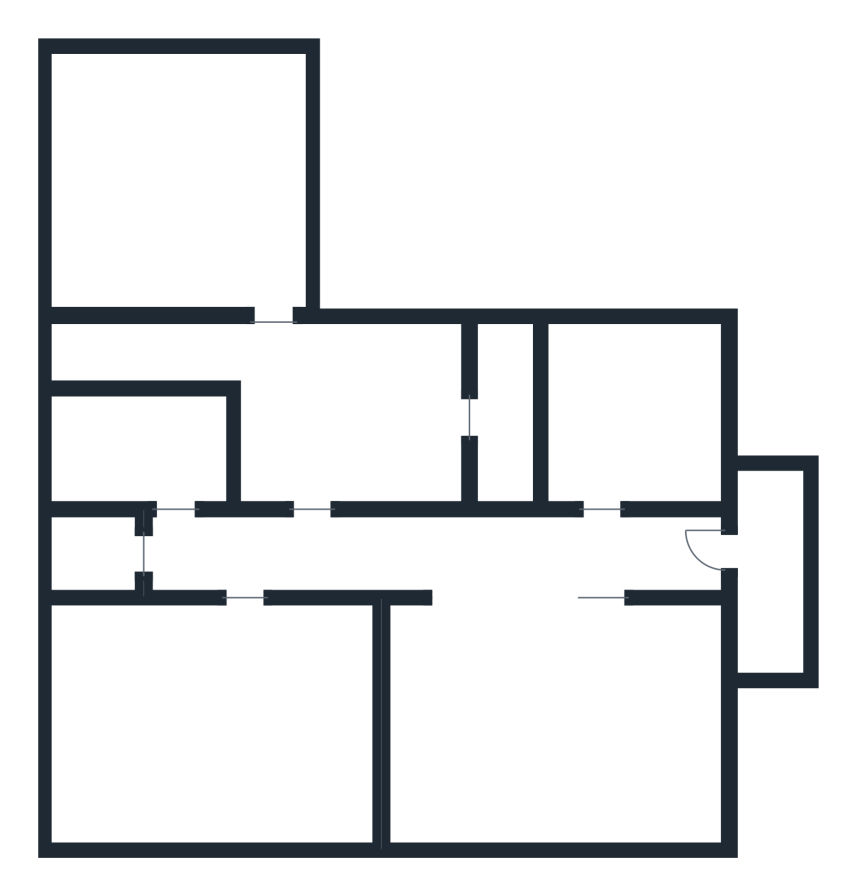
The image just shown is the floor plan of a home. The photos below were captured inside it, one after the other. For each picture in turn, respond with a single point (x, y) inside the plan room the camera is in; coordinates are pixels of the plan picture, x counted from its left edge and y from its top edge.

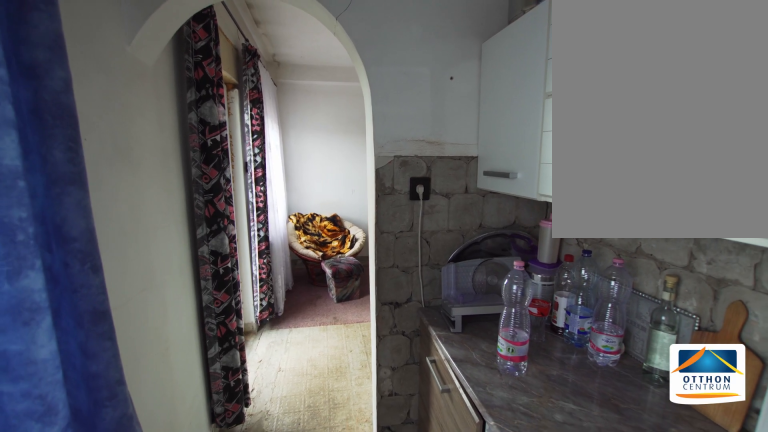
(144, 352)
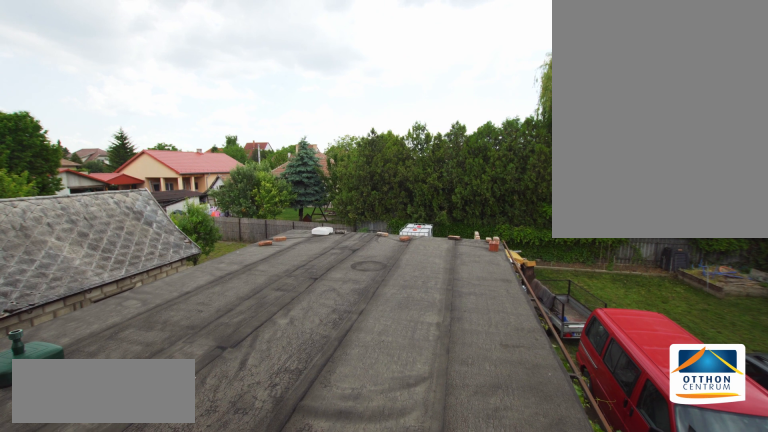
(179, 146)
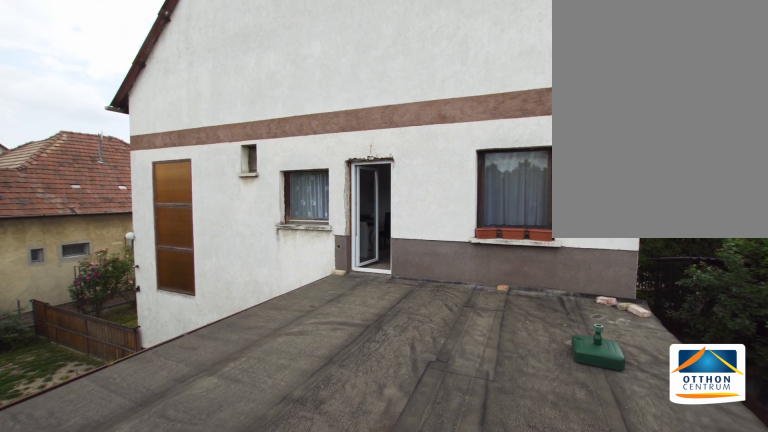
(179, 146)
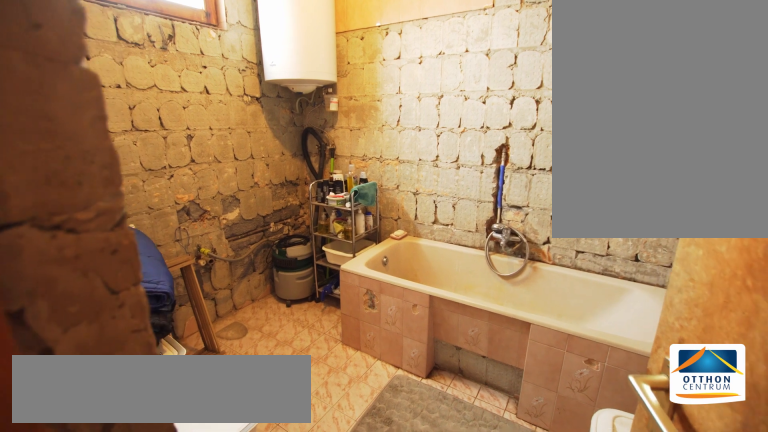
(128, 451)
